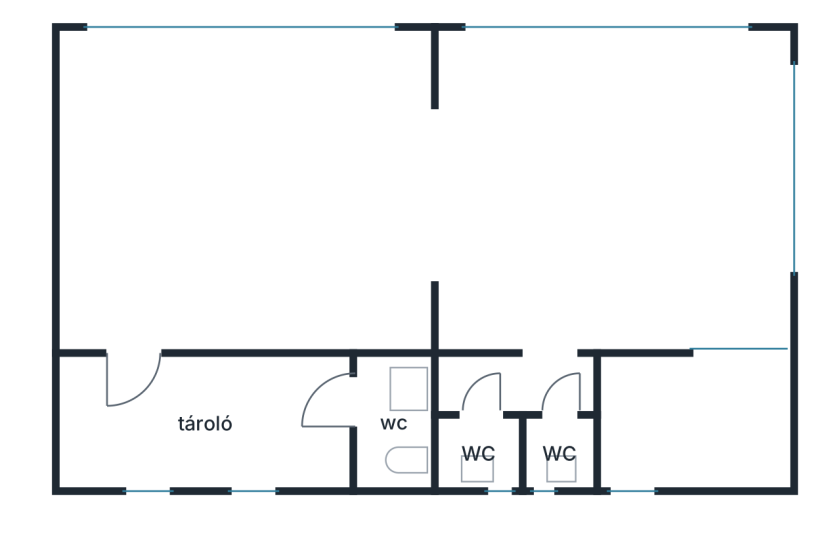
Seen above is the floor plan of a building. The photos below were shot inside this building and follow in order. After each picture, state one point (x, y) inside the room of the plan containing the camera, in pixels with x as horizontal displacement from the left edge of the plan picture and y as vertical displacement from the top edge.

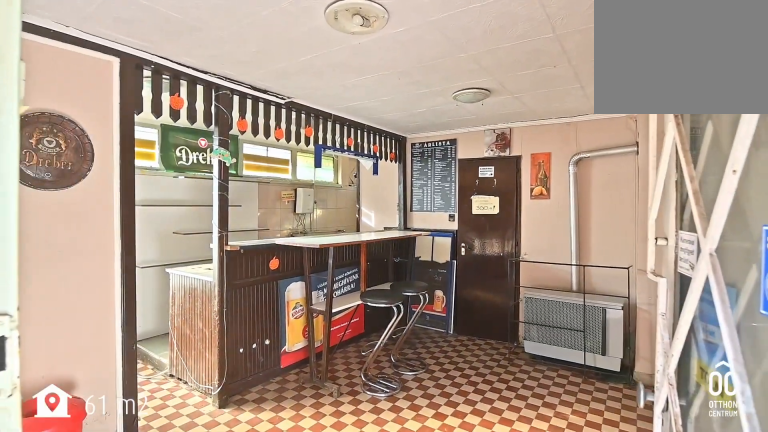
(533, 68)
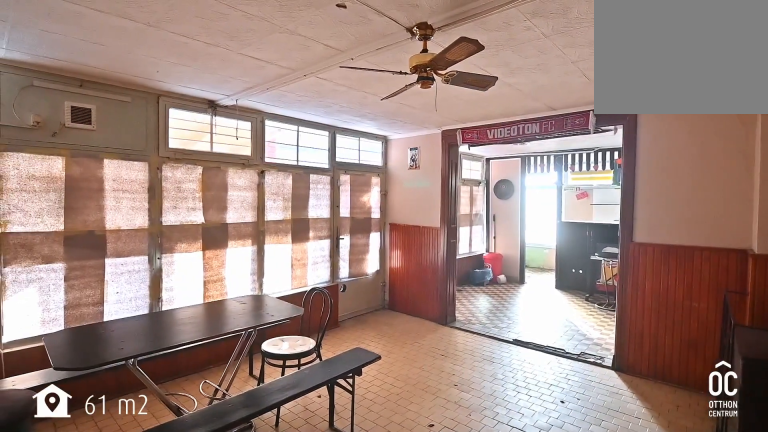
(251, 186)
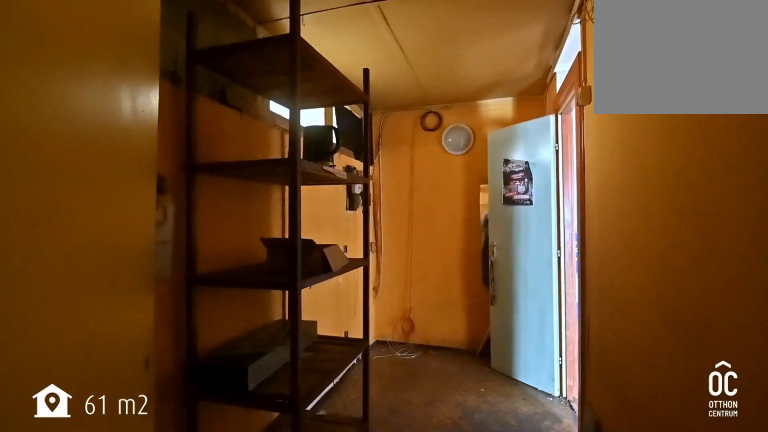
(225, 422)
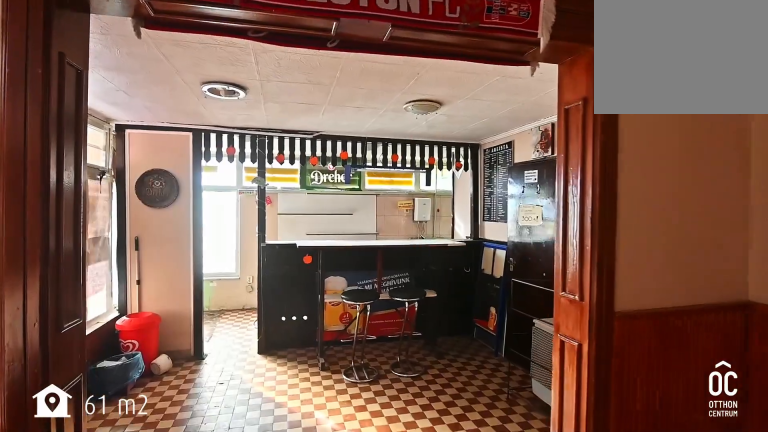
(696, 199)
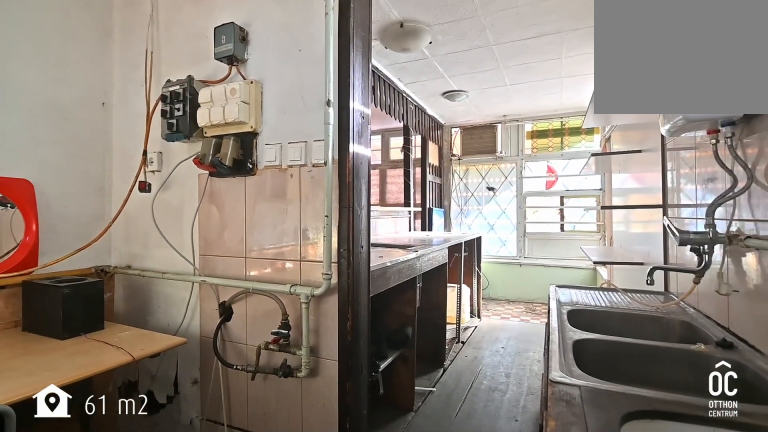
(696, 199)
